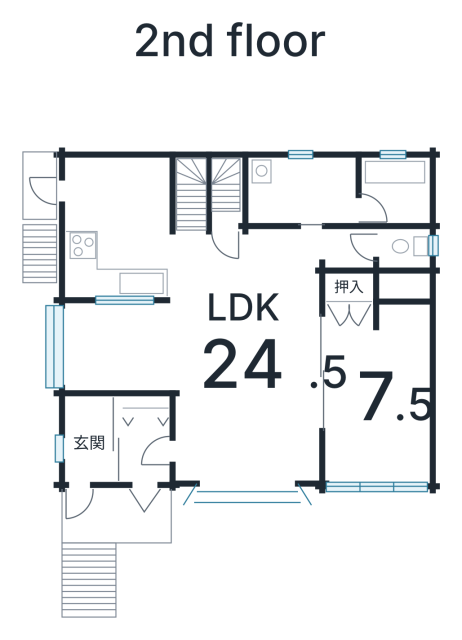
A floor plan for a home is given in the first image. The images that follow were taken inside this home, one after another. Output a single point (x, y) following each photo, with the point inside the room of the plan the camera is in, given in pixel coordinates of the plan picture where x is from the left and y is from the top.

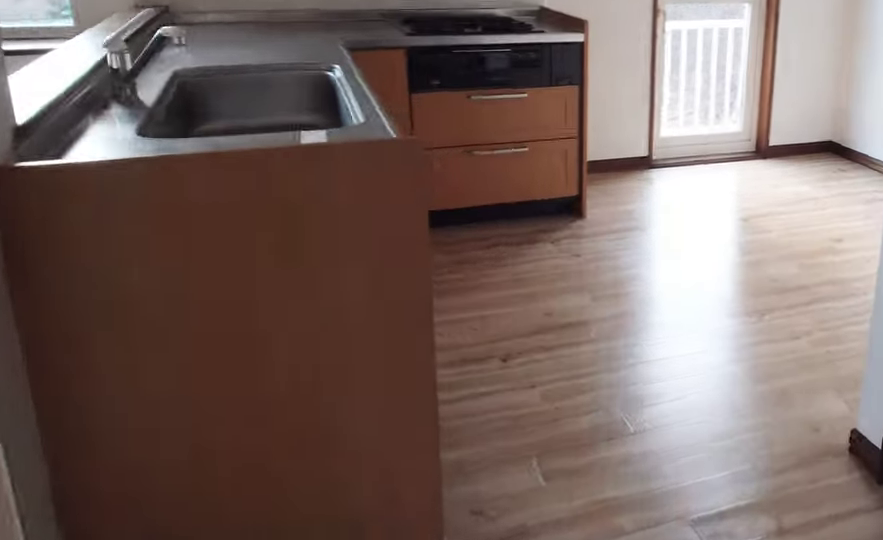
(120, 228)
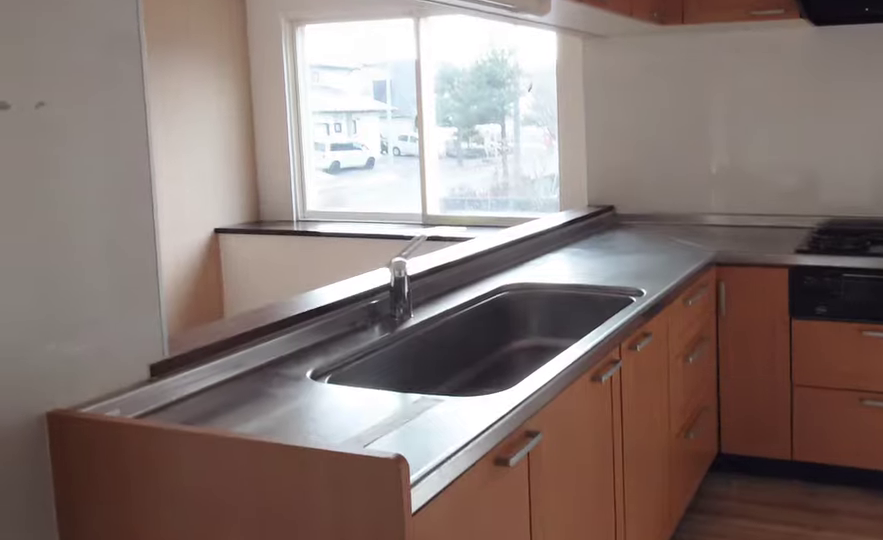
(120, 228)
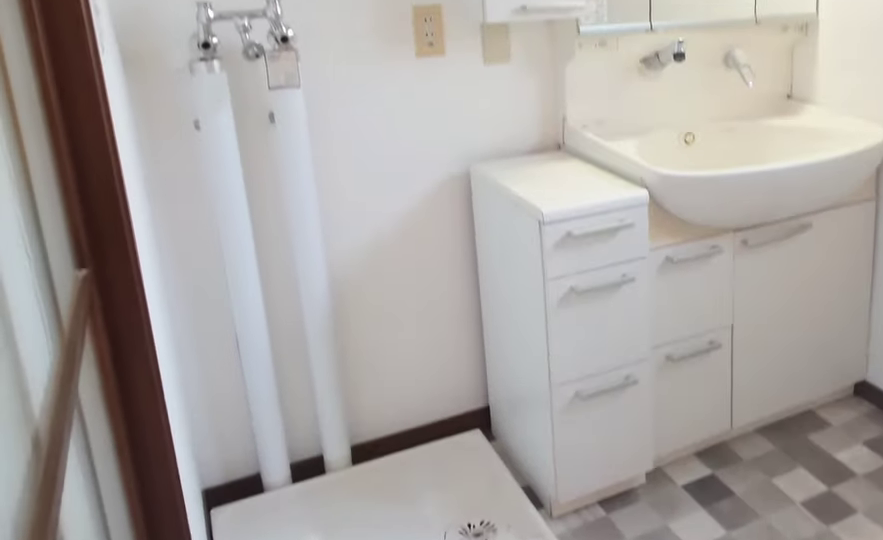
(303, 181)
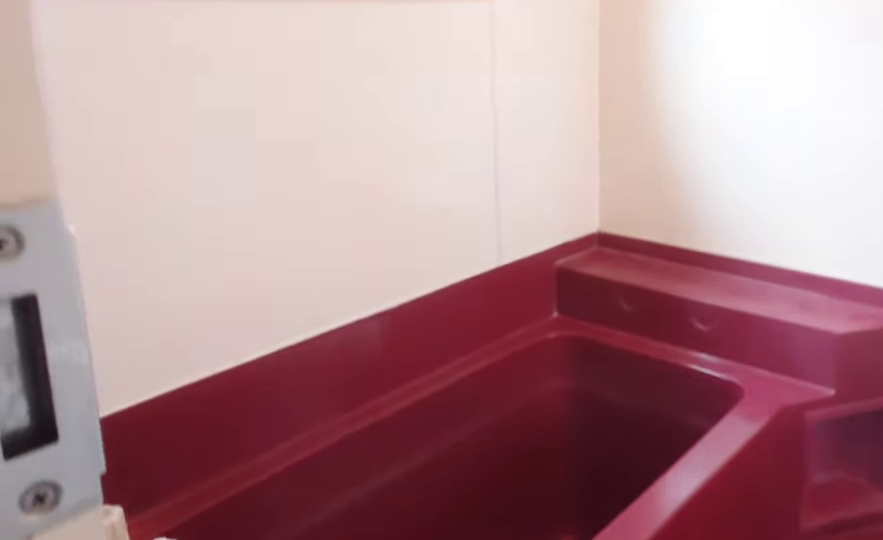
(388, 193)
